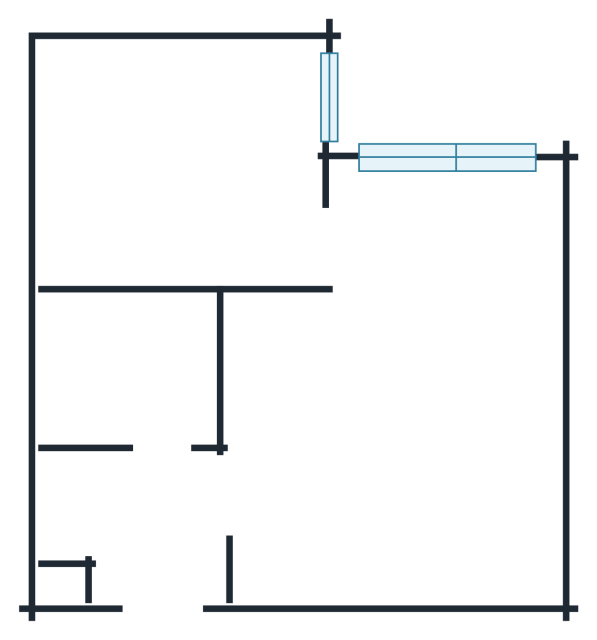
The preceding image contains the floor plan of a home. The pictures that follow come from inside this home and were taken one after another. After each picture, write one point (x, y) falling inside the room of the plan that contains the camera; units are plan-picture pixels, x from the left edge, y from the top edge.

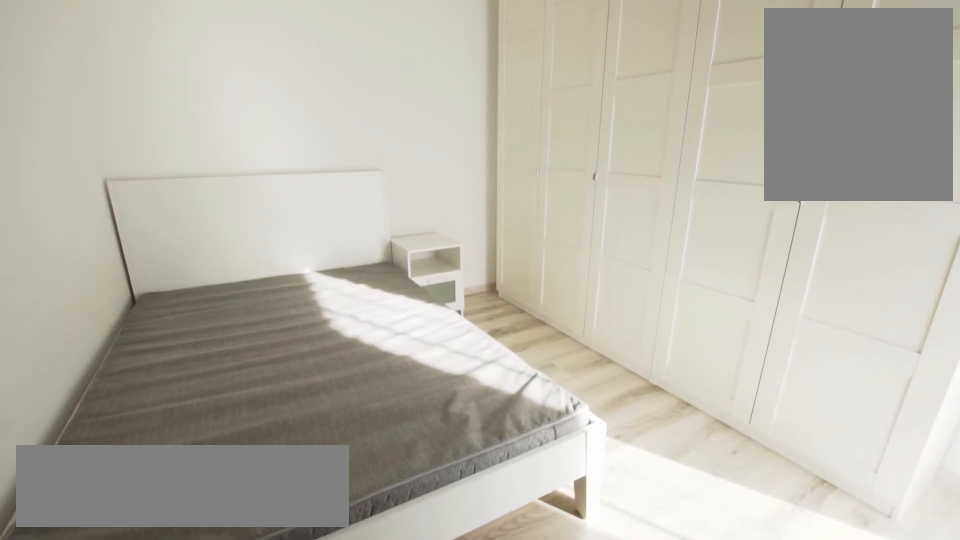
(173, 154)
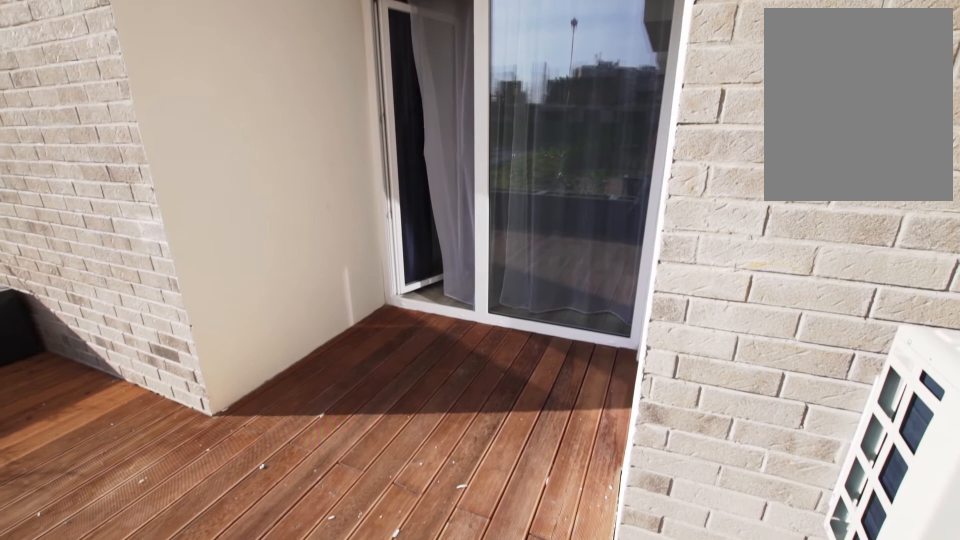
(453, 79)
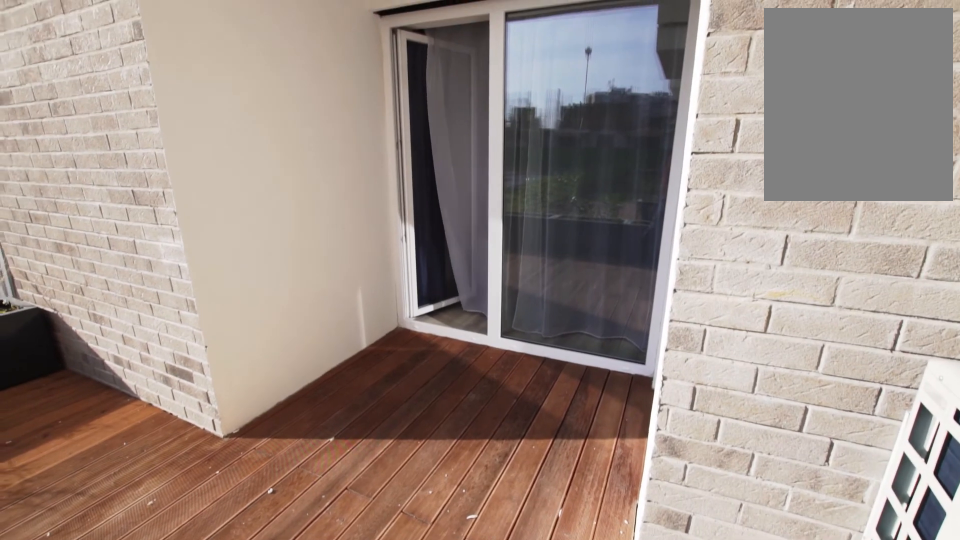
(454, 79)
